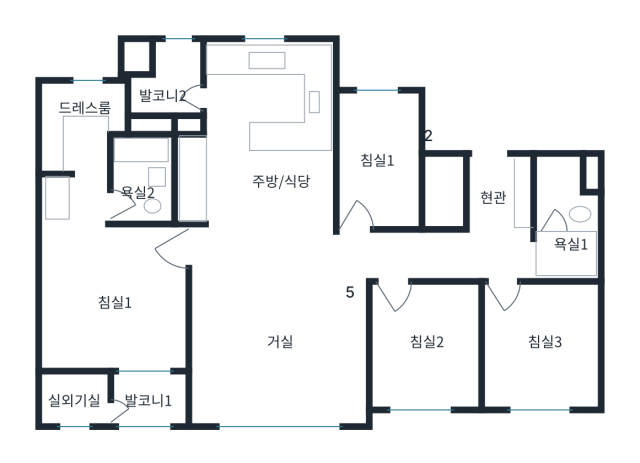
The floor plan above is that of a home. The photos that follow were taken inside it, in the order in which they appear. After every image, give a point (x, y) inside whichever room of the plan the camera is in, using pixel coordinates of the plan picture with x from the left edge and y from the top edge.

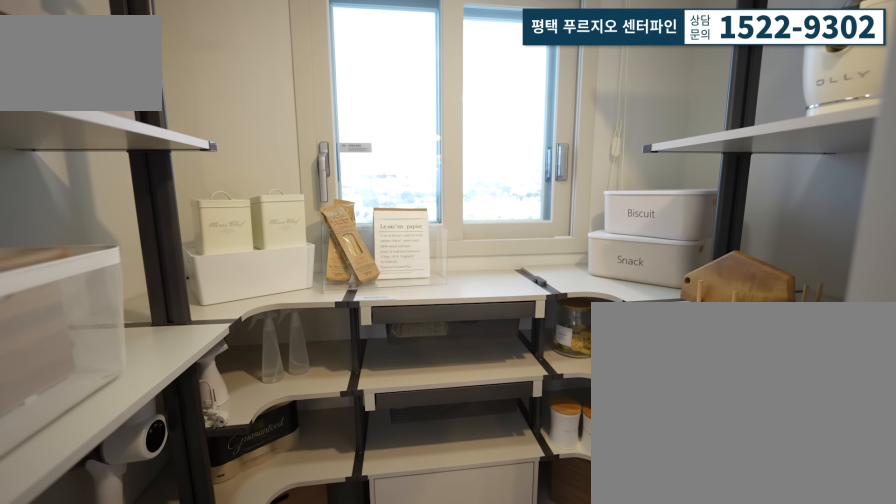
(377, 178)
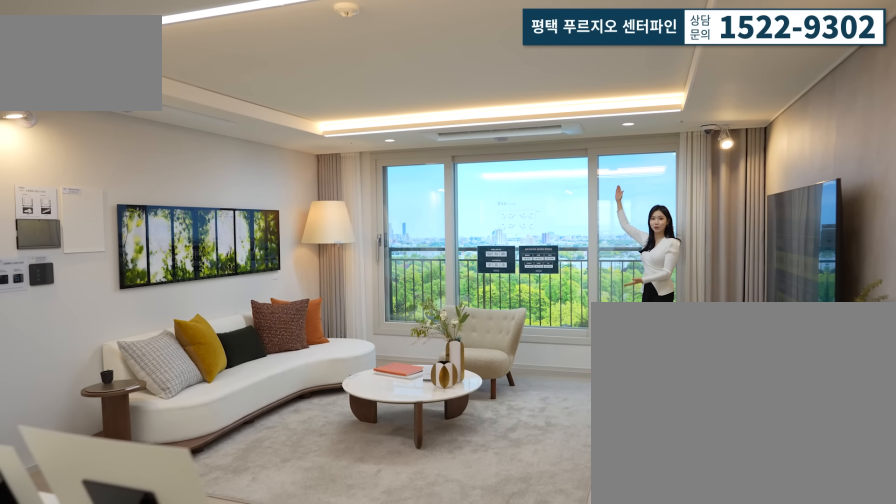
(274, 356)
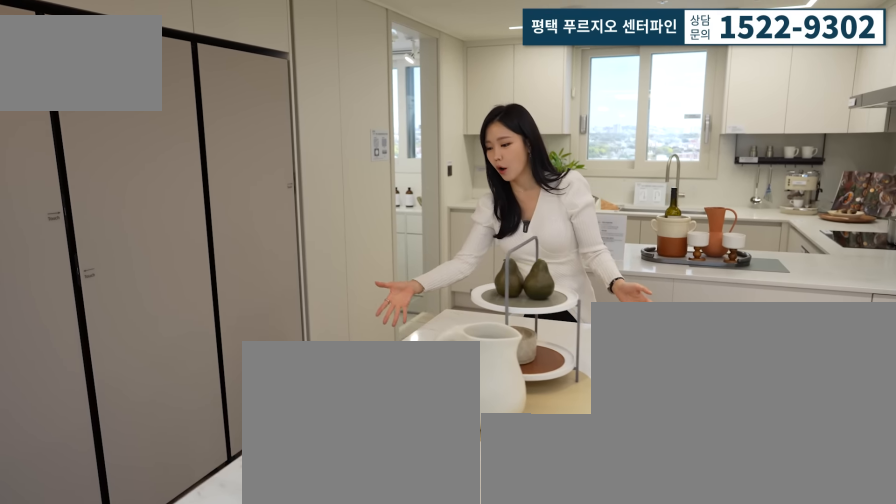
(274, 155)
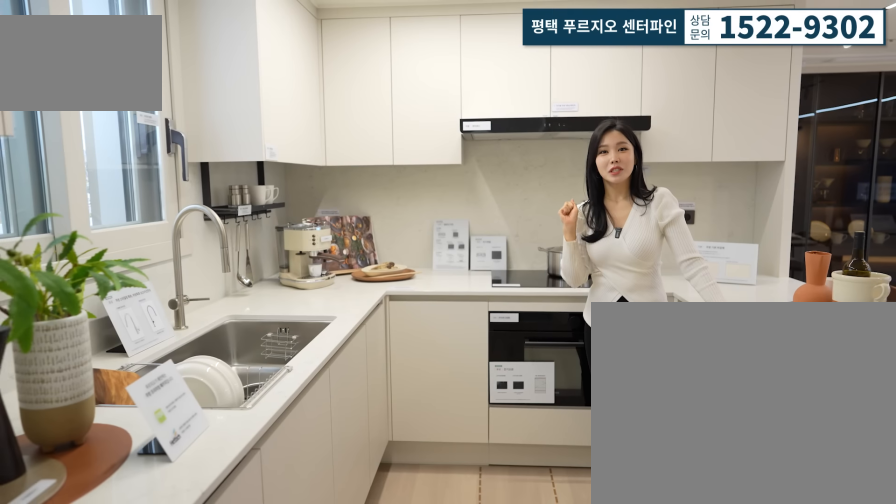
(274, 155)
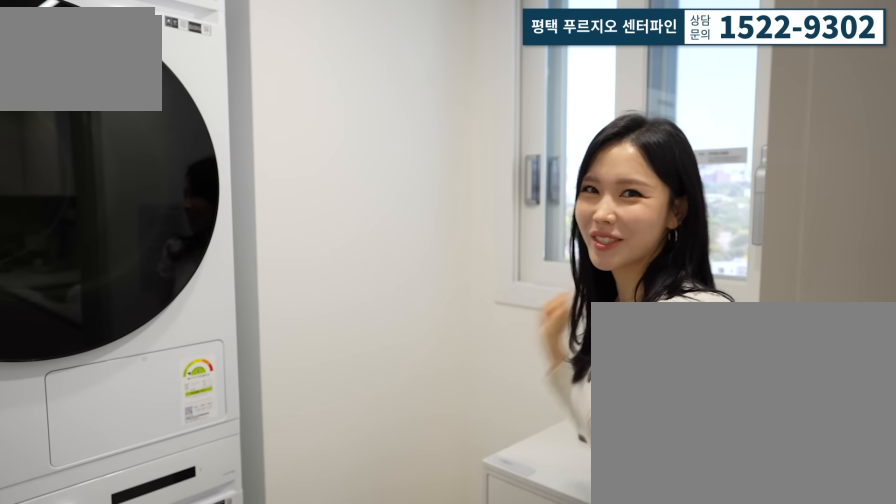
(159, 78)
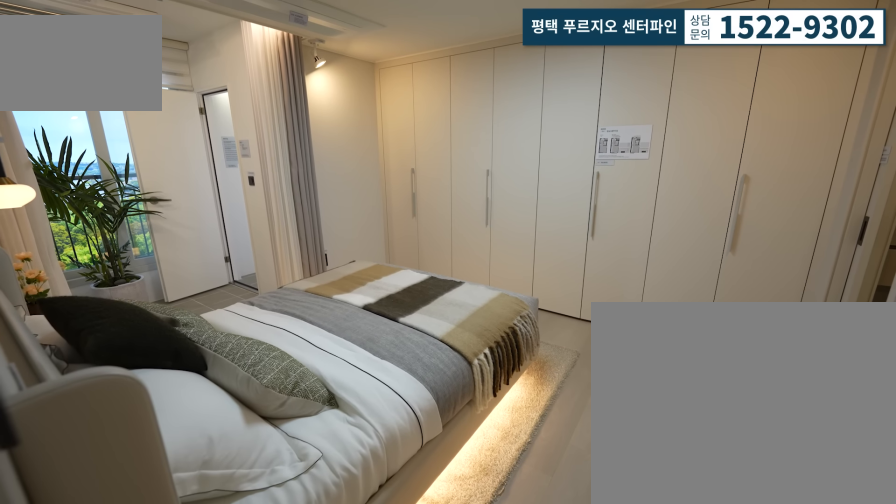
(114, 301)
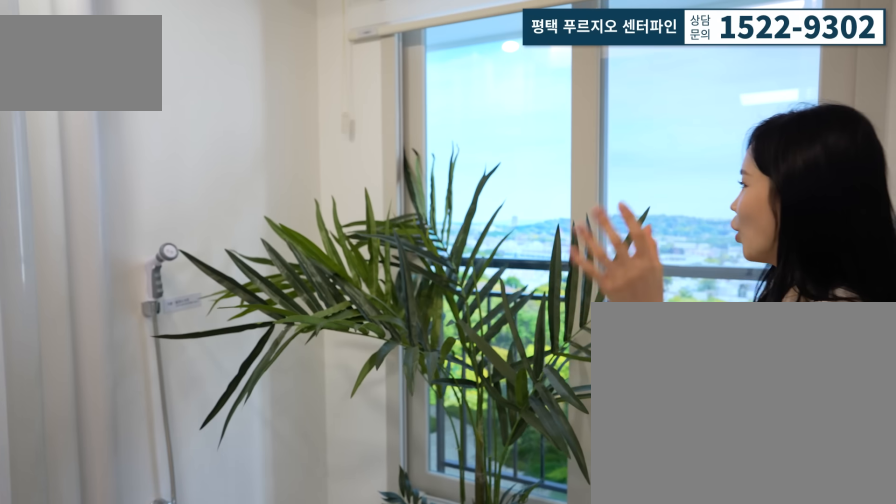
(140, 391)
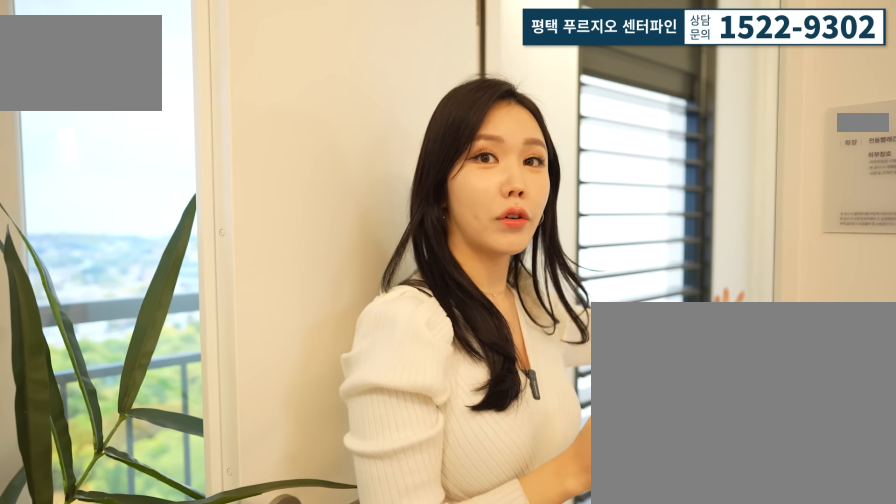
(140, 391)
